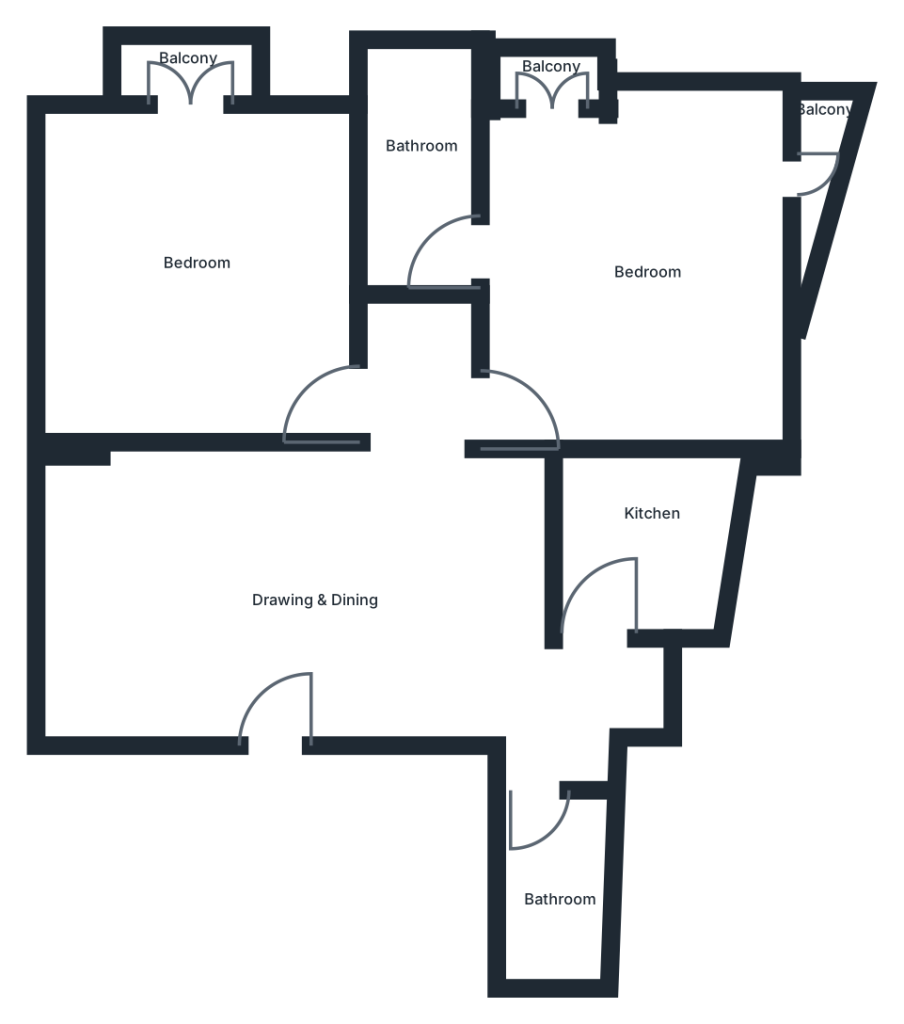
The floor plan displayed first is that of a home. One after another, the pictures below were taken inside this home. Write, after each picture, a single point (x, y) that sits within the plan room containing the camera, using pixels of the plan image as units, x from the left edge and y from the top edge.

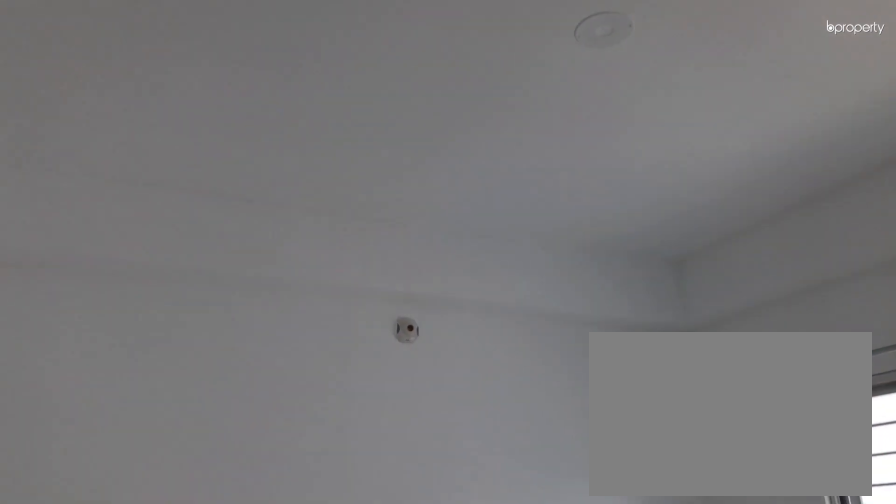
(184, 259)
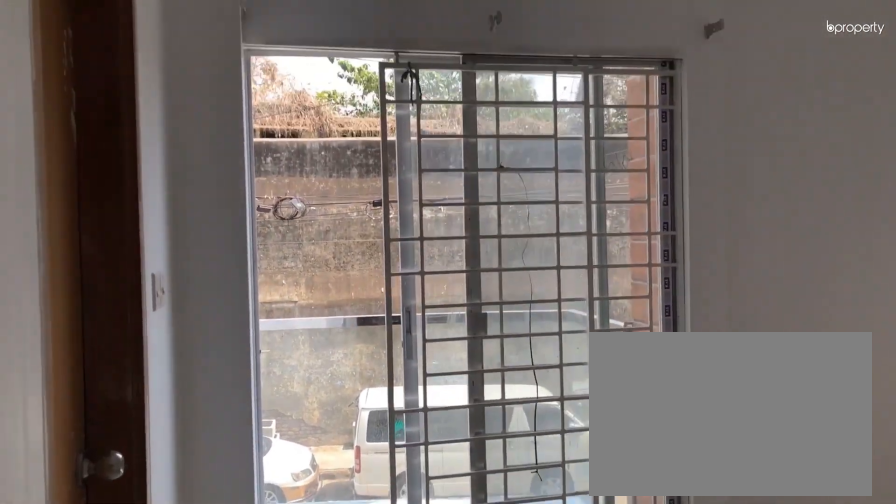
(625, 284)
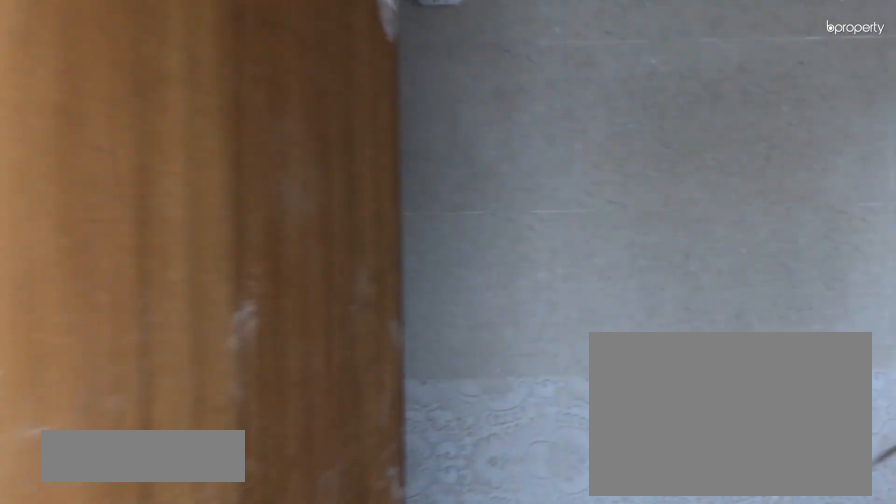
(463, 255)
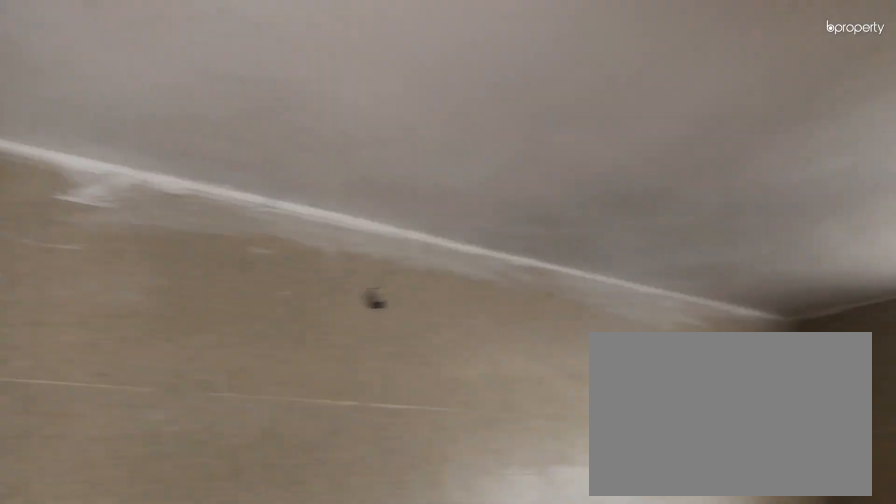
(423, 183)
